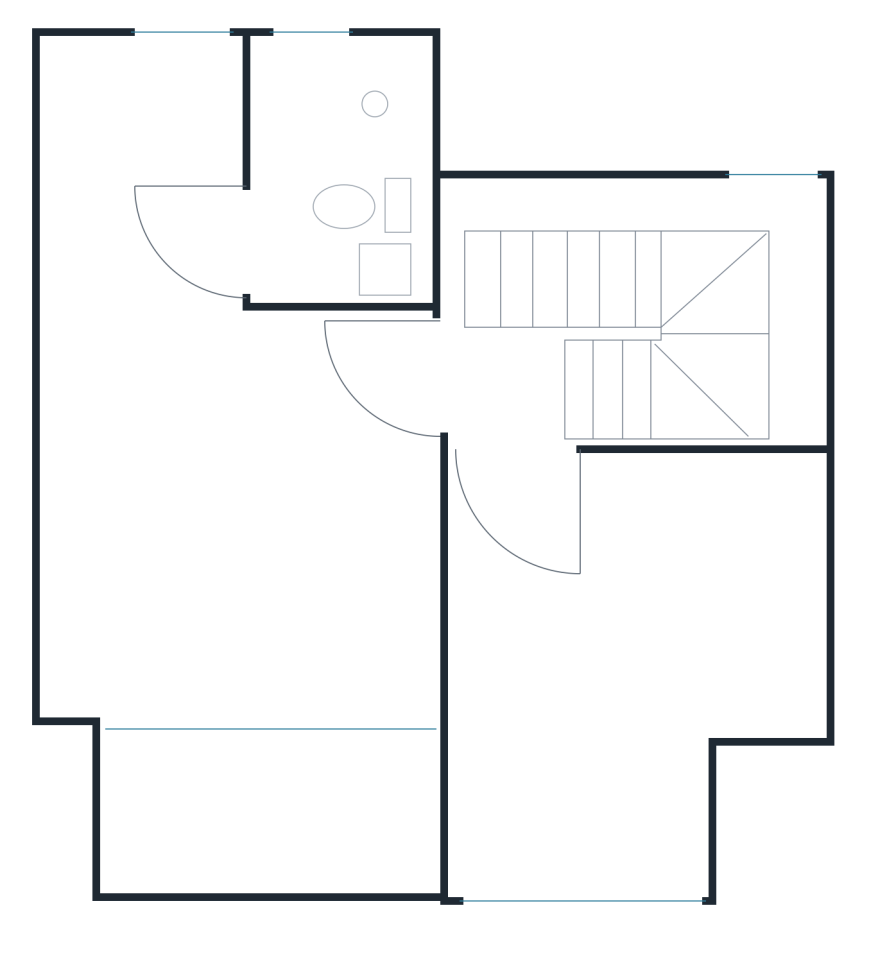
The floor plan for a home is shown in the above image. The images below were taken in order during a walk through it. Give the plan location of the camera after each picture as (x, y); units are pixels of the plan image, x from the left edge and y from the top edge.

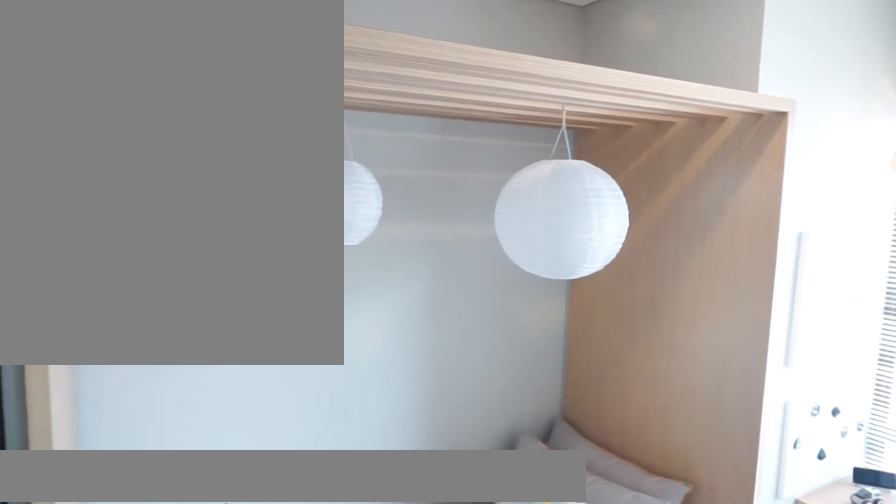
(561, 412)
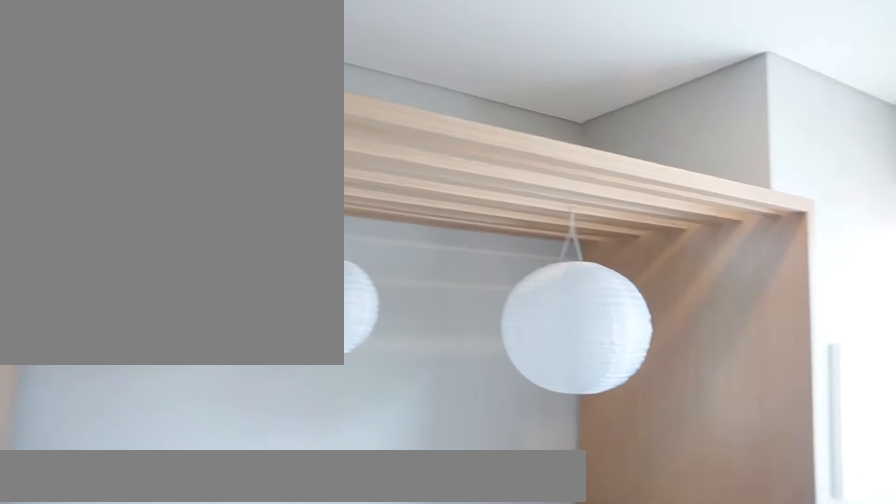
(559, 412)
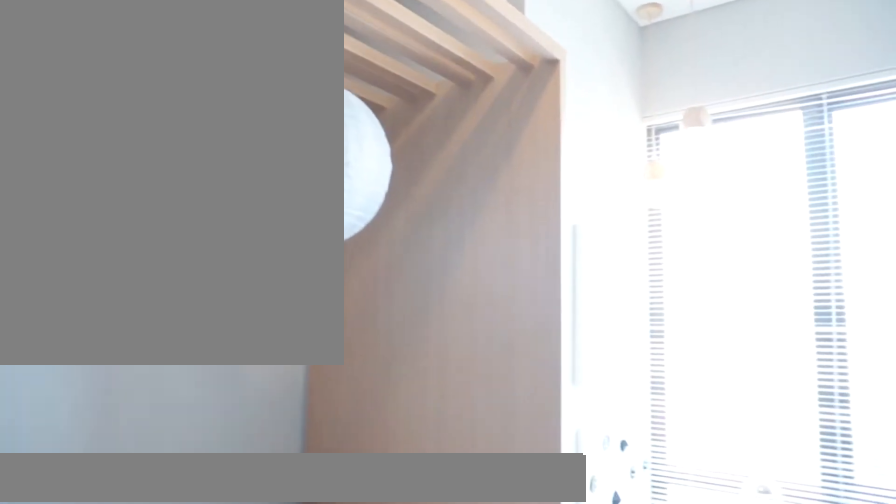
(577, 539)
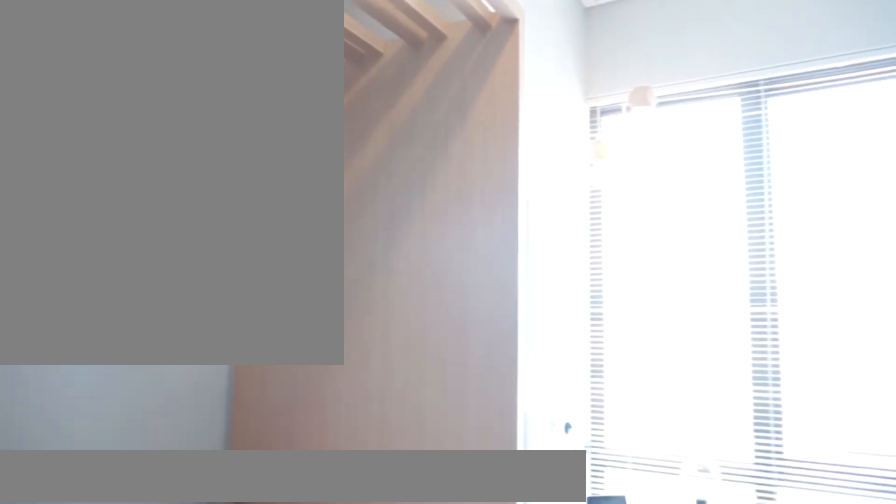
(579, 599)
